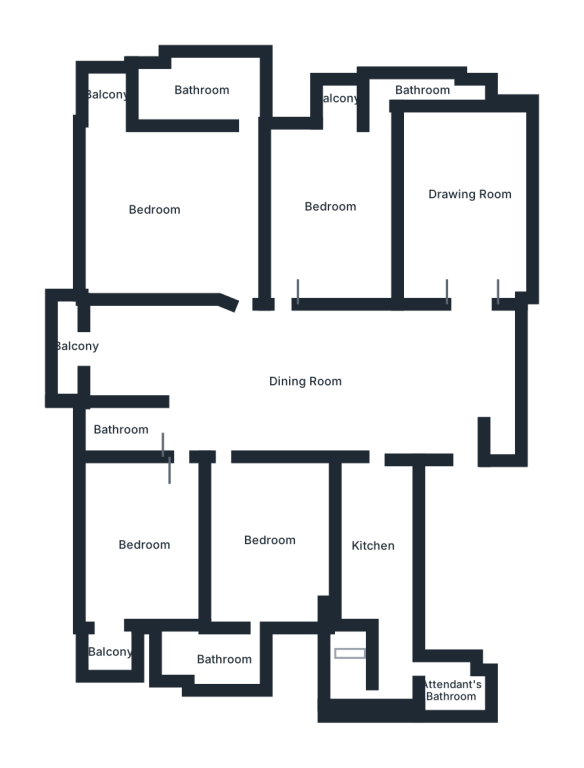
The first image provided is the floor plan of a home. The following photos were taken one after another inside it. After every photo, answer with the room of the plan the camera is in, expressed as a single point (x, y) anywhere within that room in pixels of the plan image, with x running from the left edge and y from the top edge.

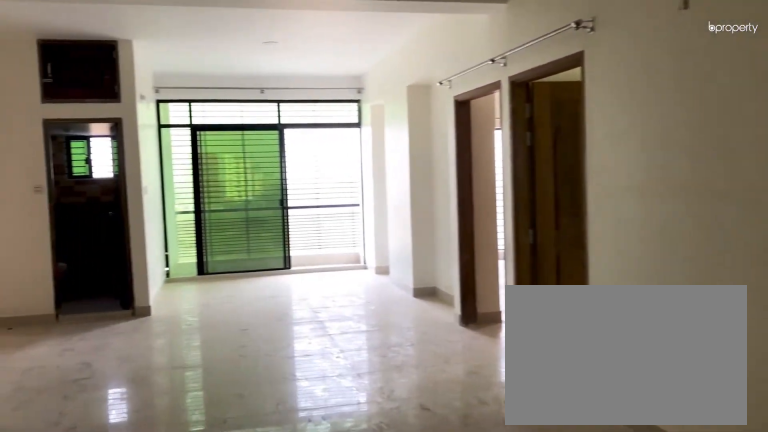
(293, 382)
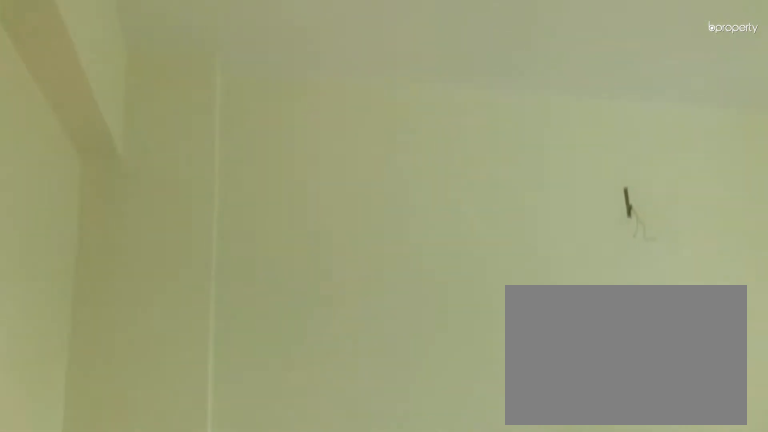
(466, 196)
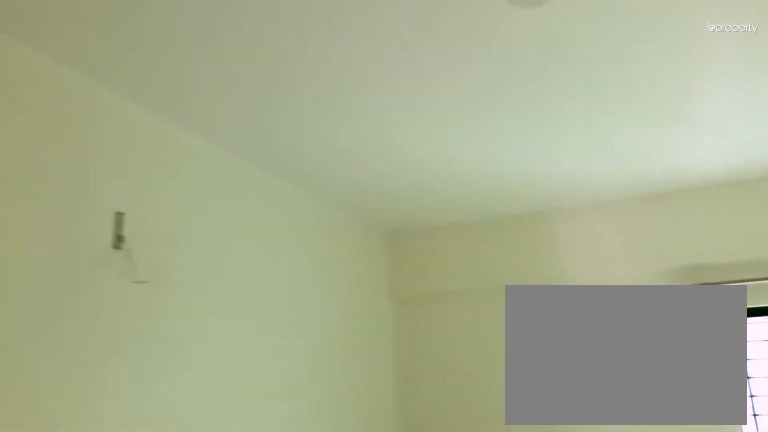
(466, 196)
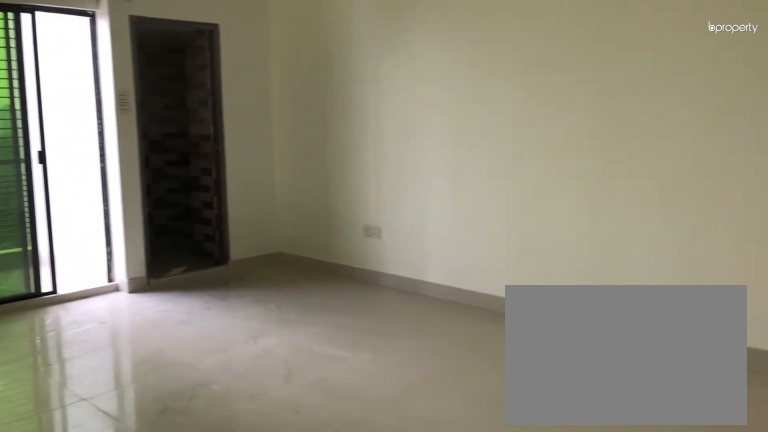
(335, 214)
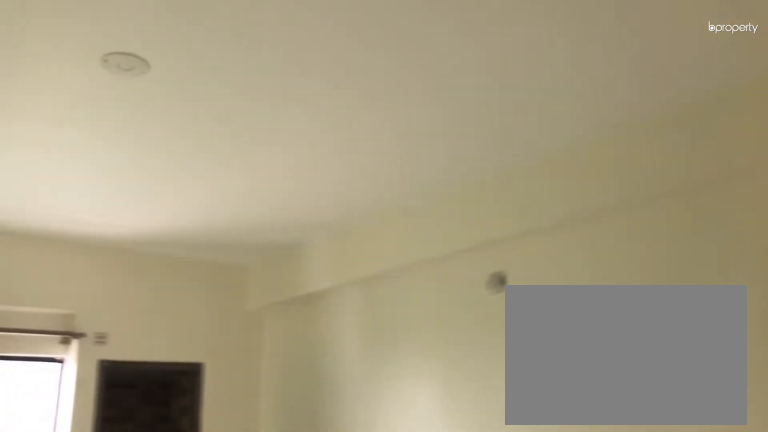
(335, 214)
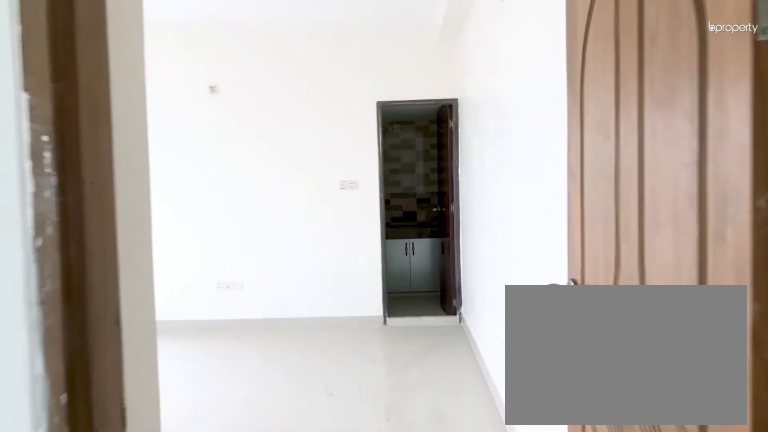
(231, 289)
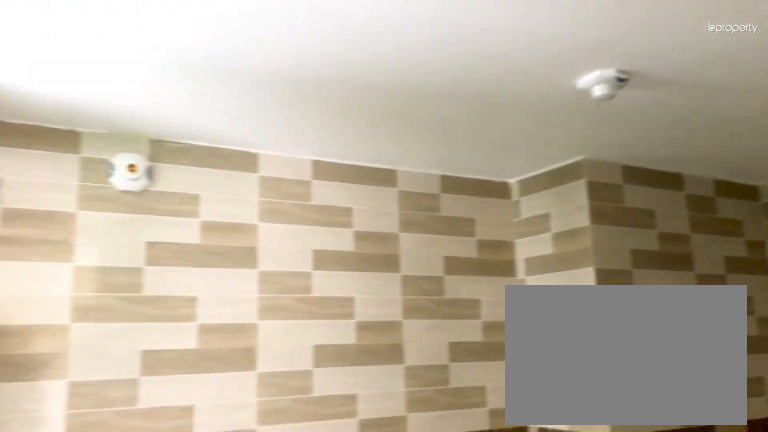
(225, 667)
